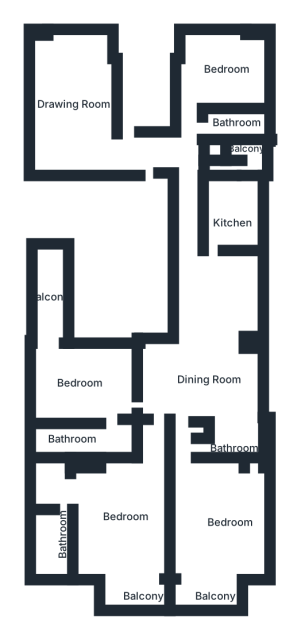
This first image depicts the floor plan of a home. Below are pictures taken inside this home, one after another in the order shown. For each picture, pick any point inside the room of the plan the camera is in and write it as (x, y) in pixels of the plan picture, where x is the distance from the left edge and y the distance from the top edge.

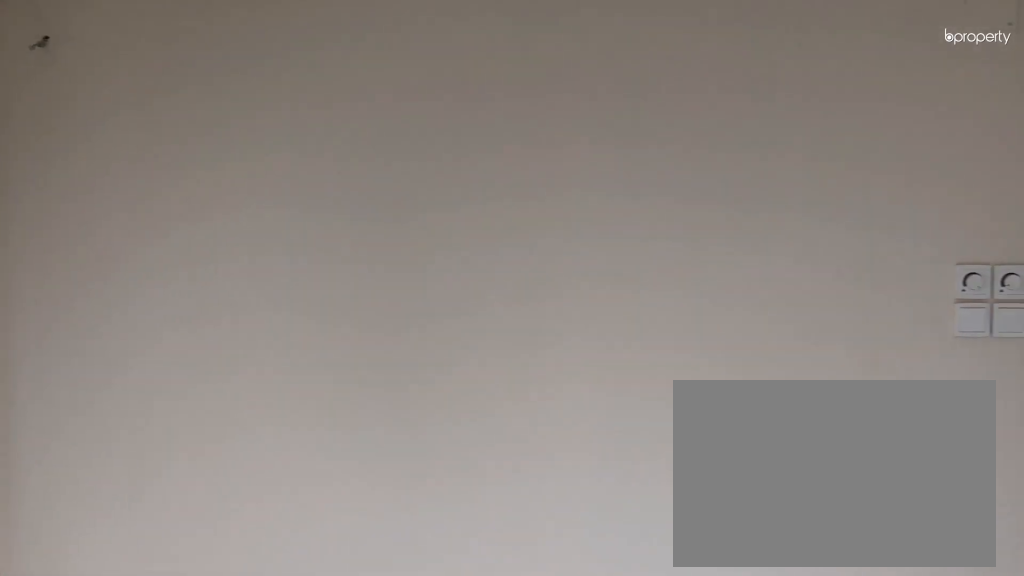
(74, 120)
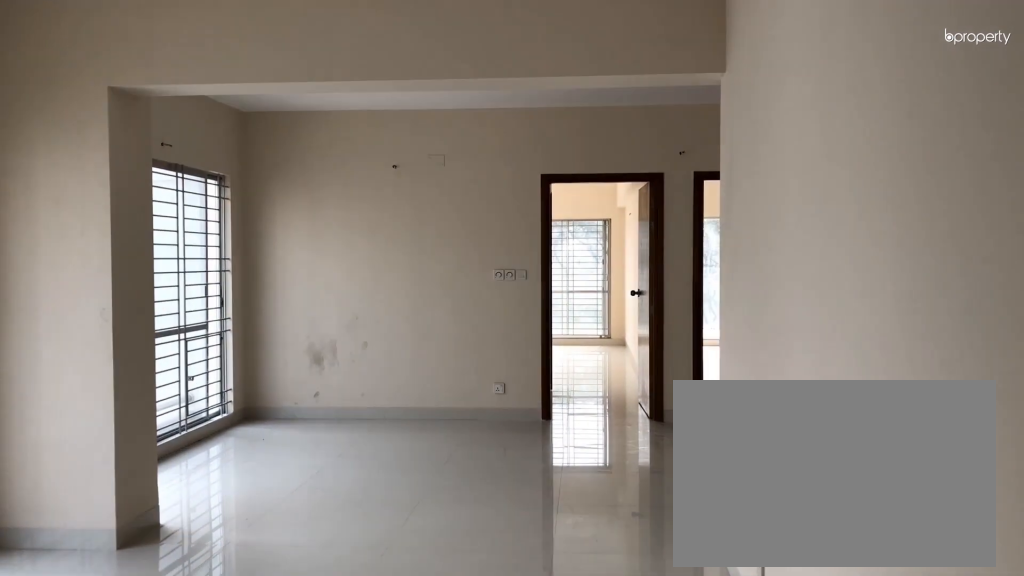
(196, 350)
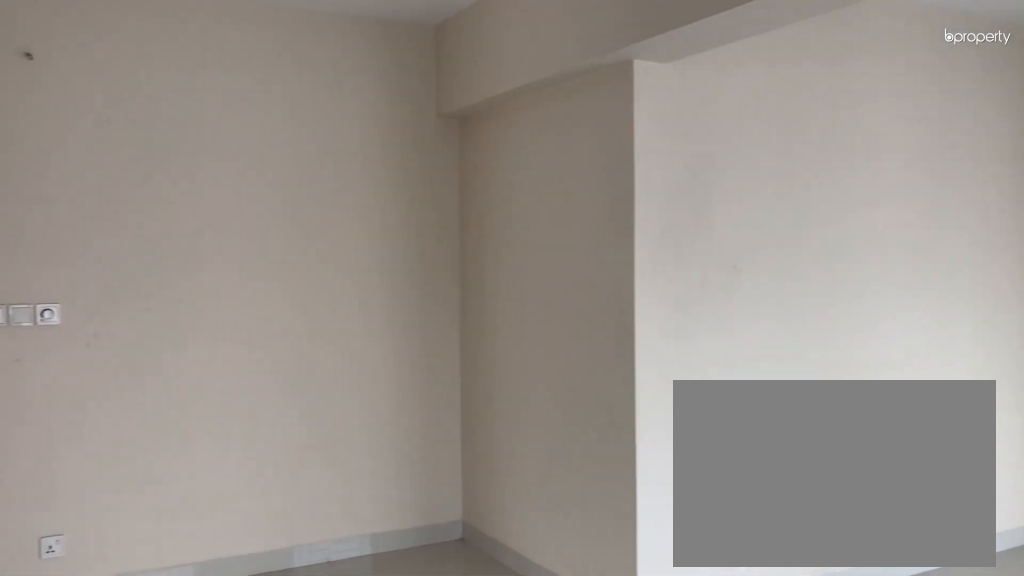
(196, 350)
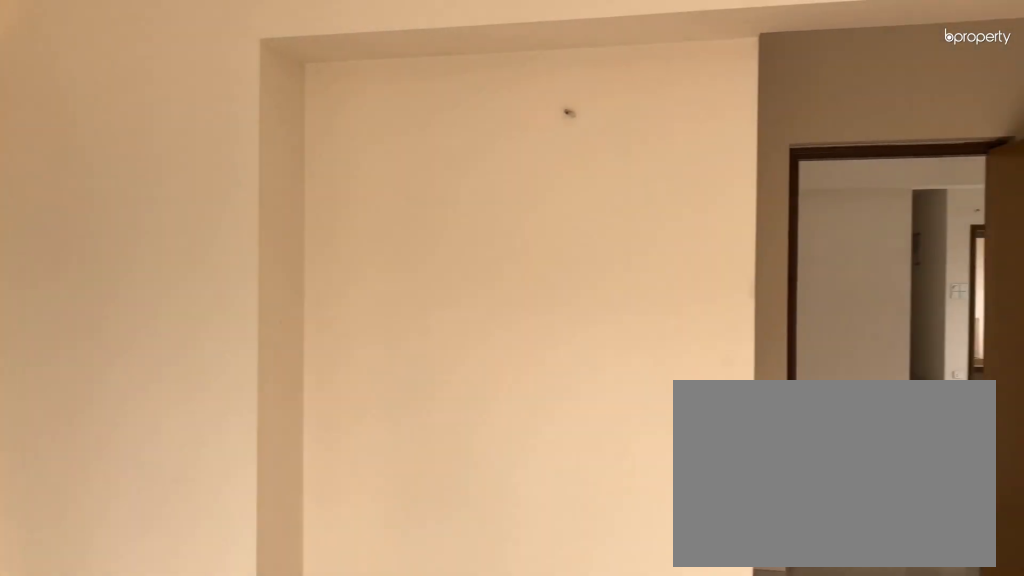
(117, 538)
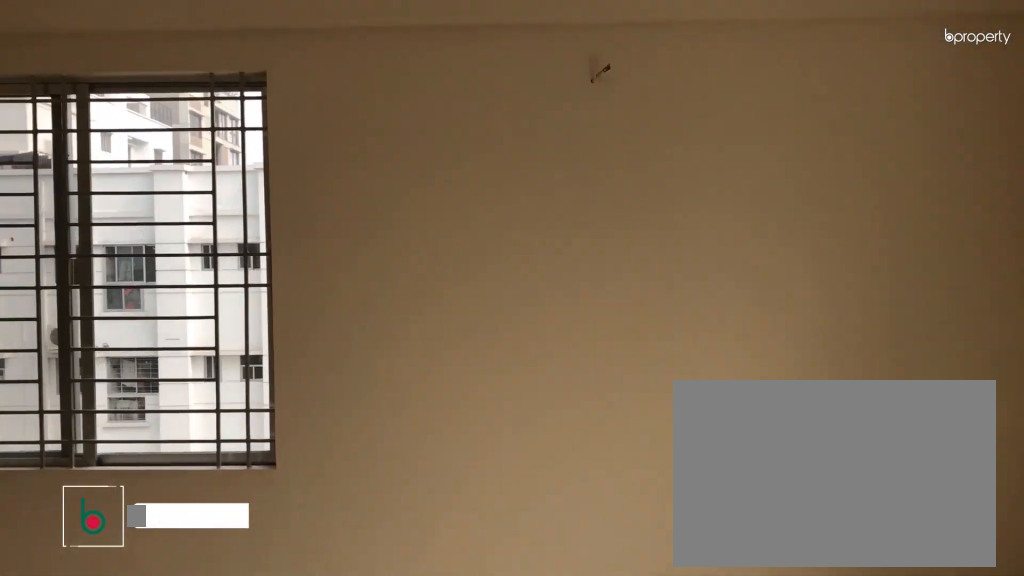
(209, 528)
